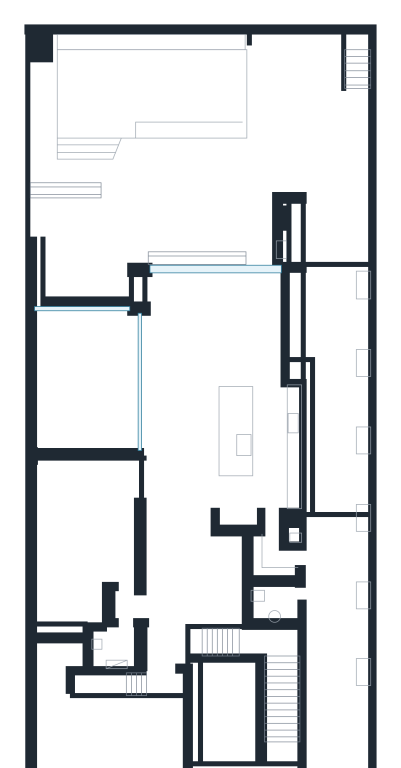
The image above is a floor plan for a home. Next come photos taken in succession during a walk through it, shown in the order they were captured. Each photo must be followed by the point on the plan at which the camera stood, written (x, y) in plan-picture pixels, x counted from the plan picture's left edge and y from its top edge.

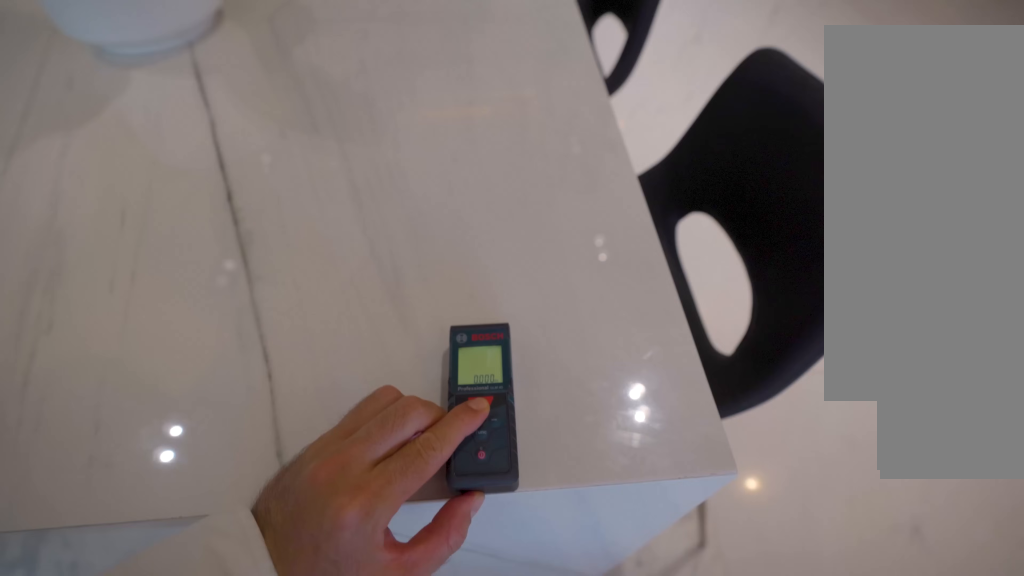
(231, 368)
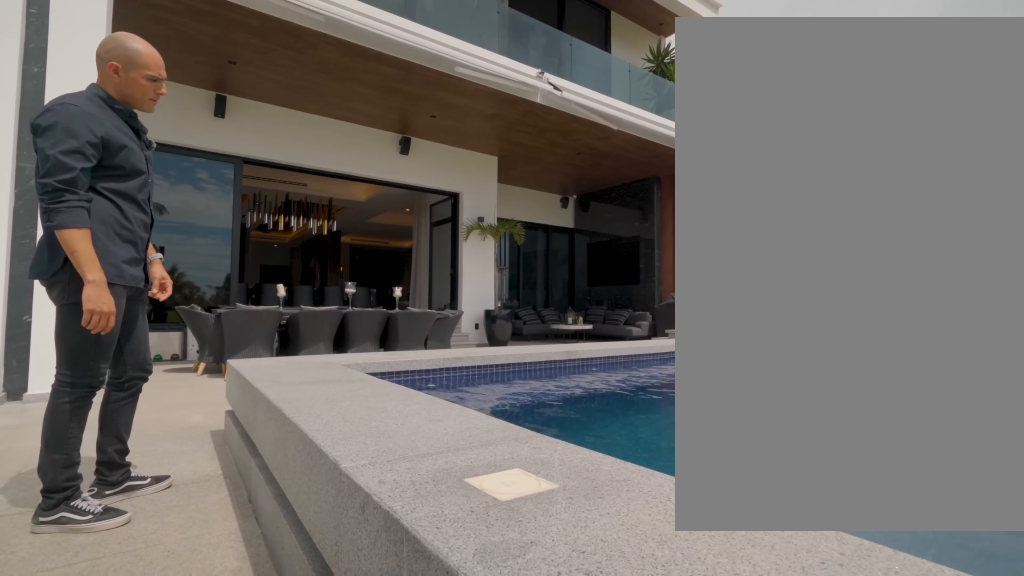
(277, 97)
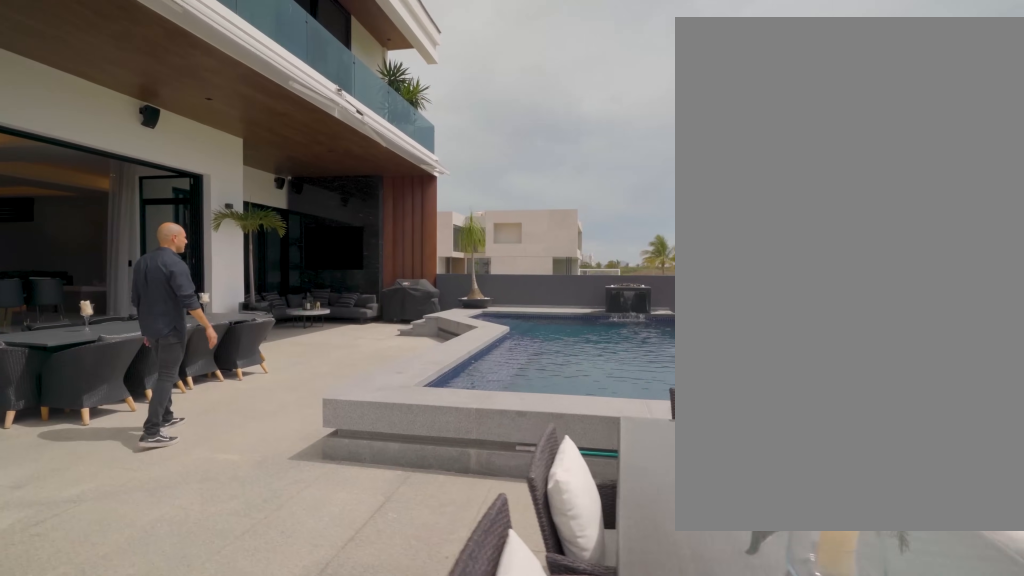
(288, 168)
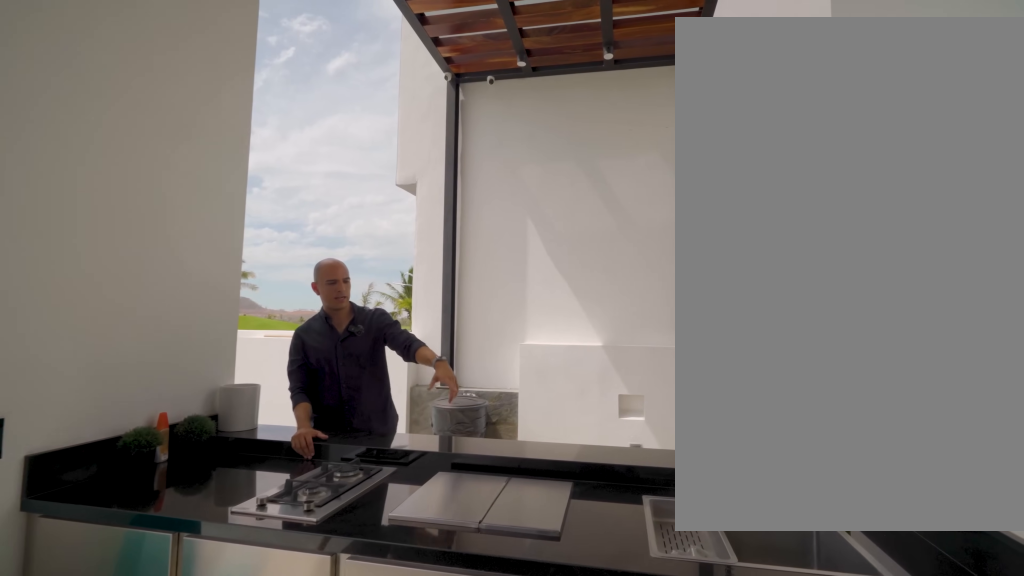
(251, 237)
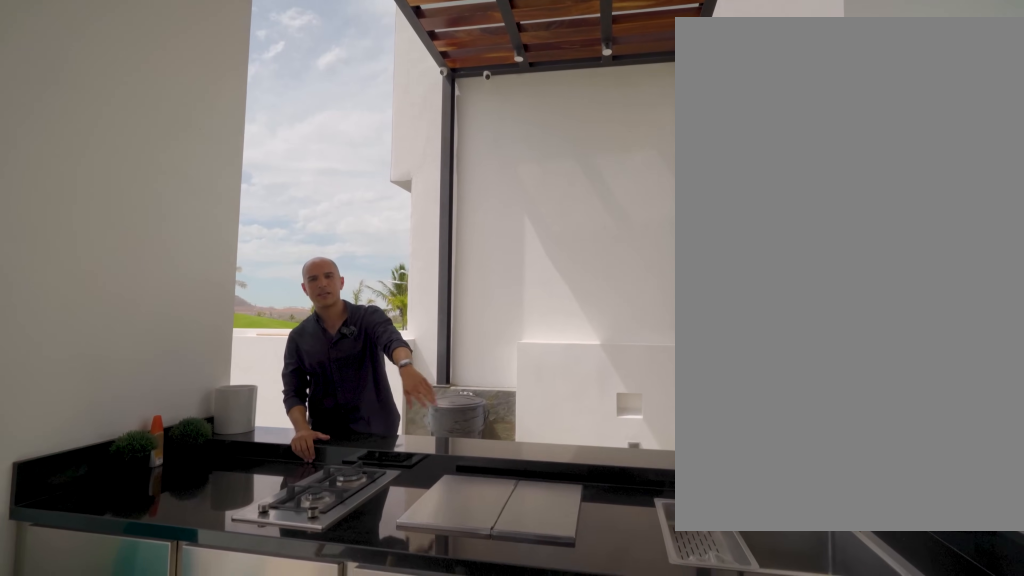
(251, 237)
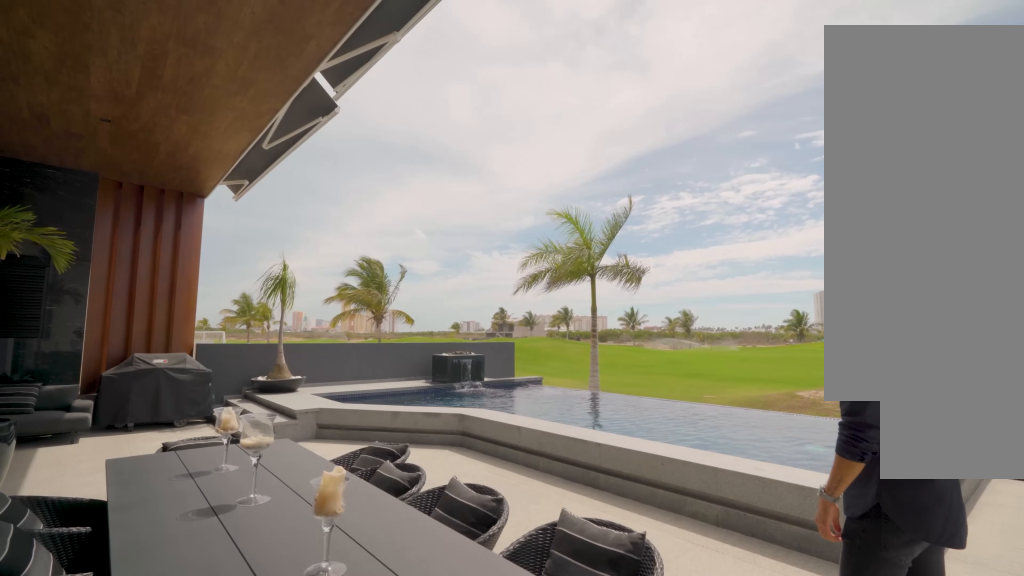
(252, 237)
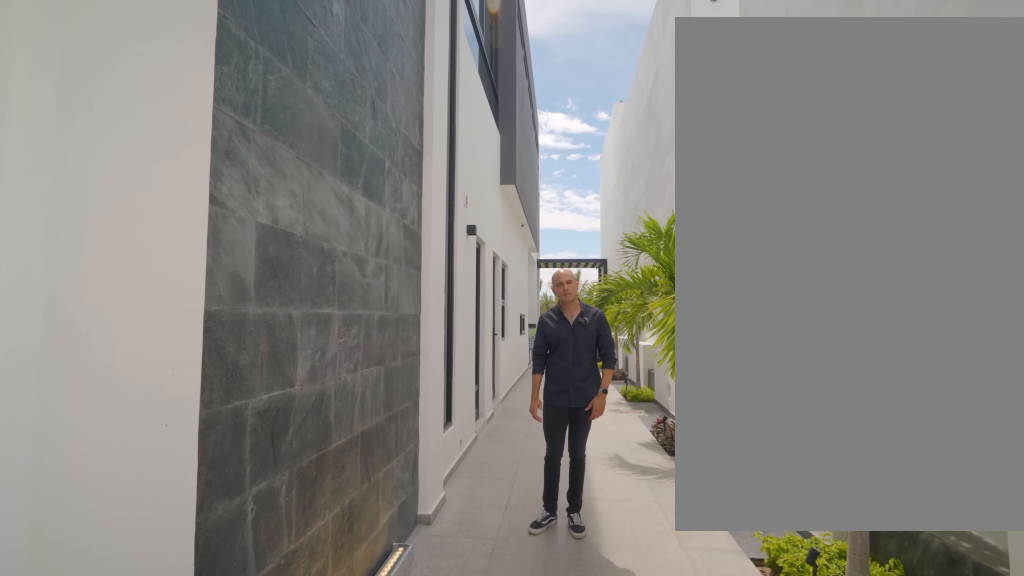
(342, 747)
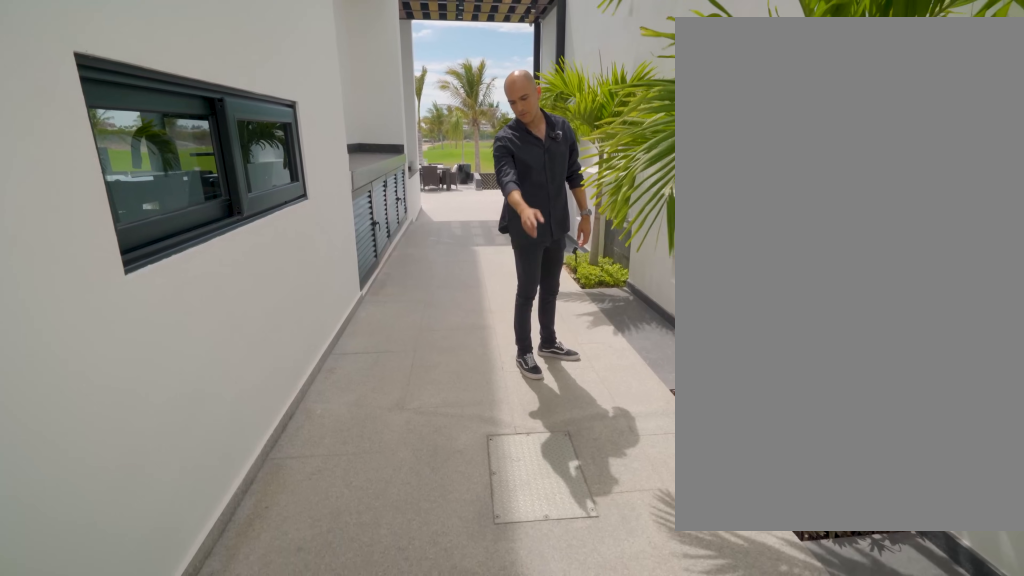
(339, 556)
